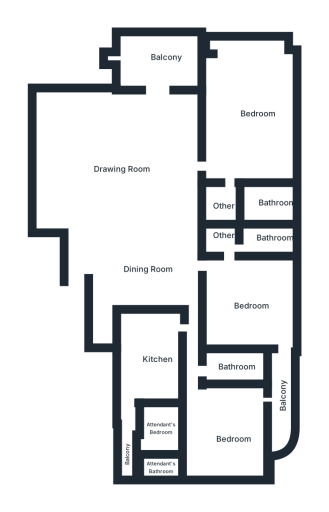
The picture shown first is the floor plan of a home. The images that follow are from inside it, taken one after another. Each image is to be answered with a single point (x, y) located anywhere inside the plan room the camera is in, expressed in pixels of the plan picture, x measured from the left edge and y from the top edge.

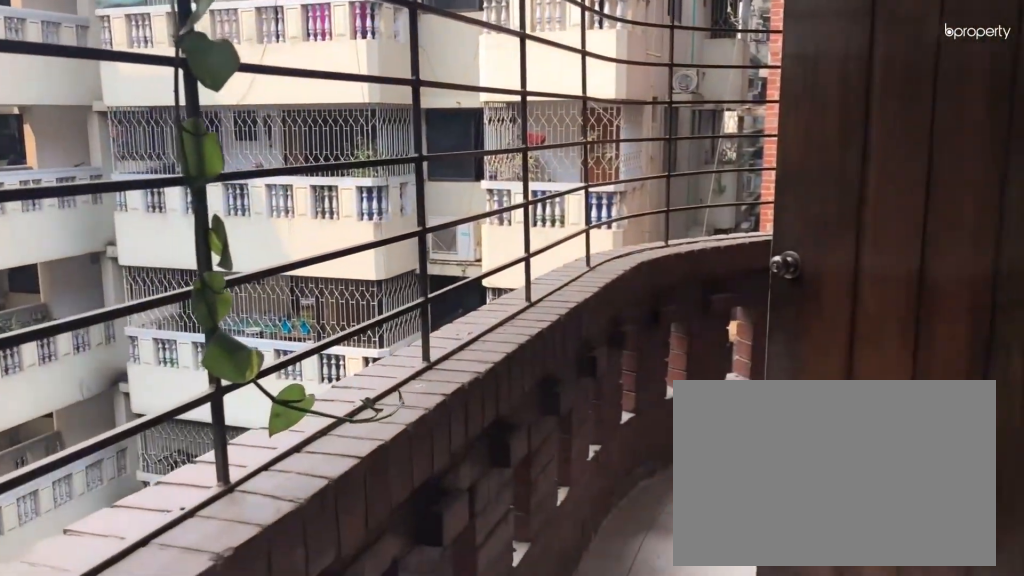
(279, 392)
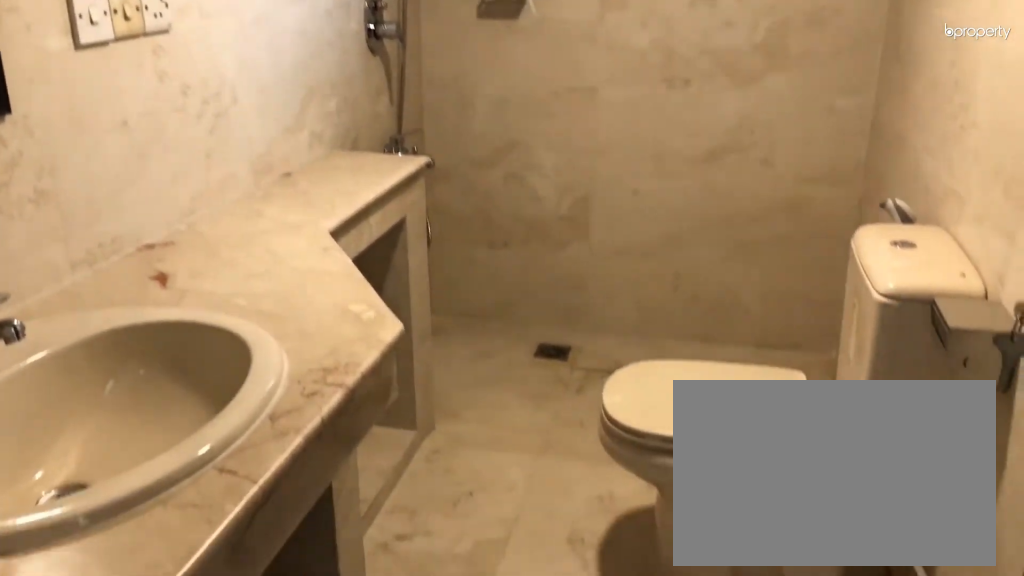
(232, 366)
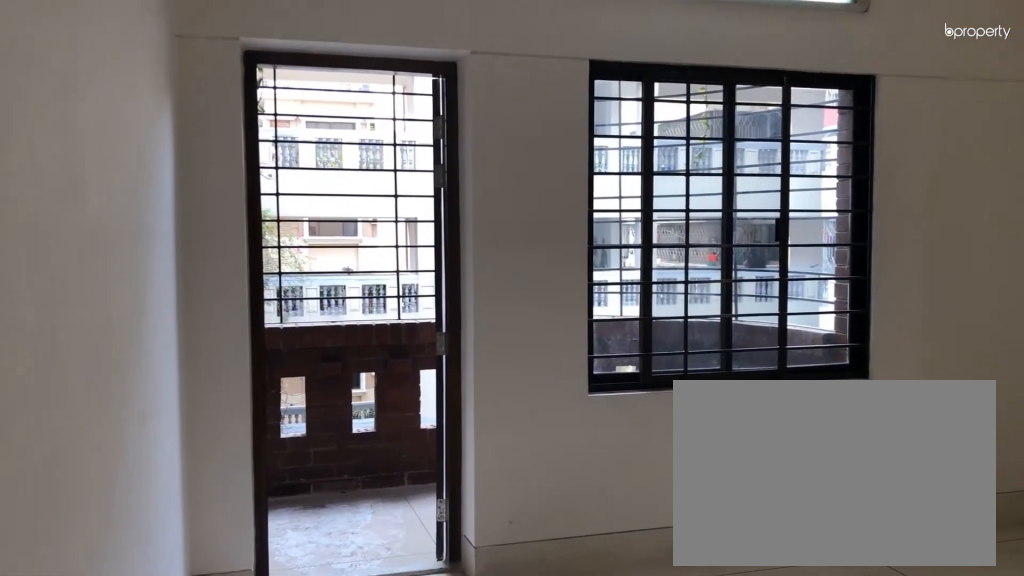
(226, 429)
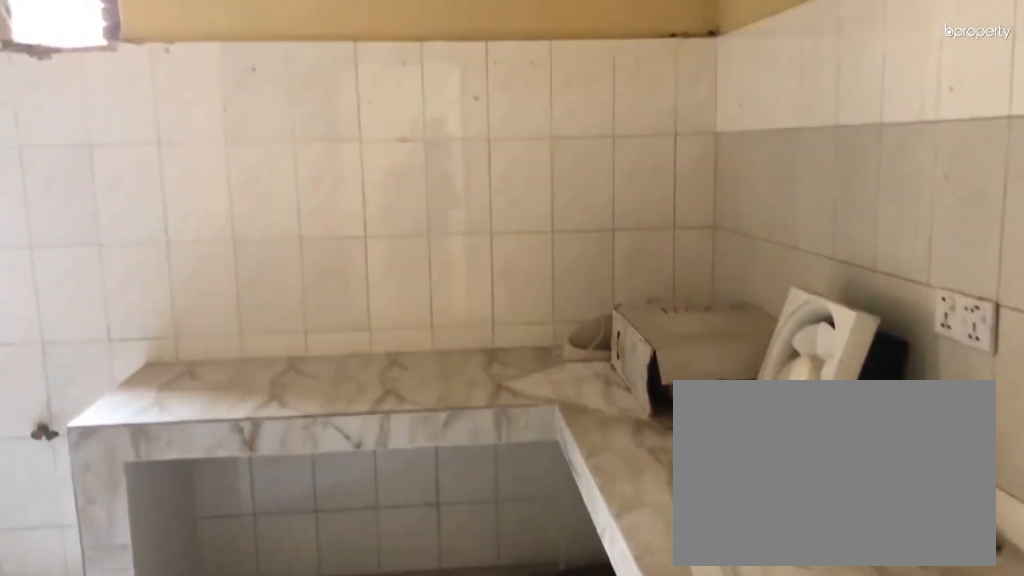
(149, 356)
